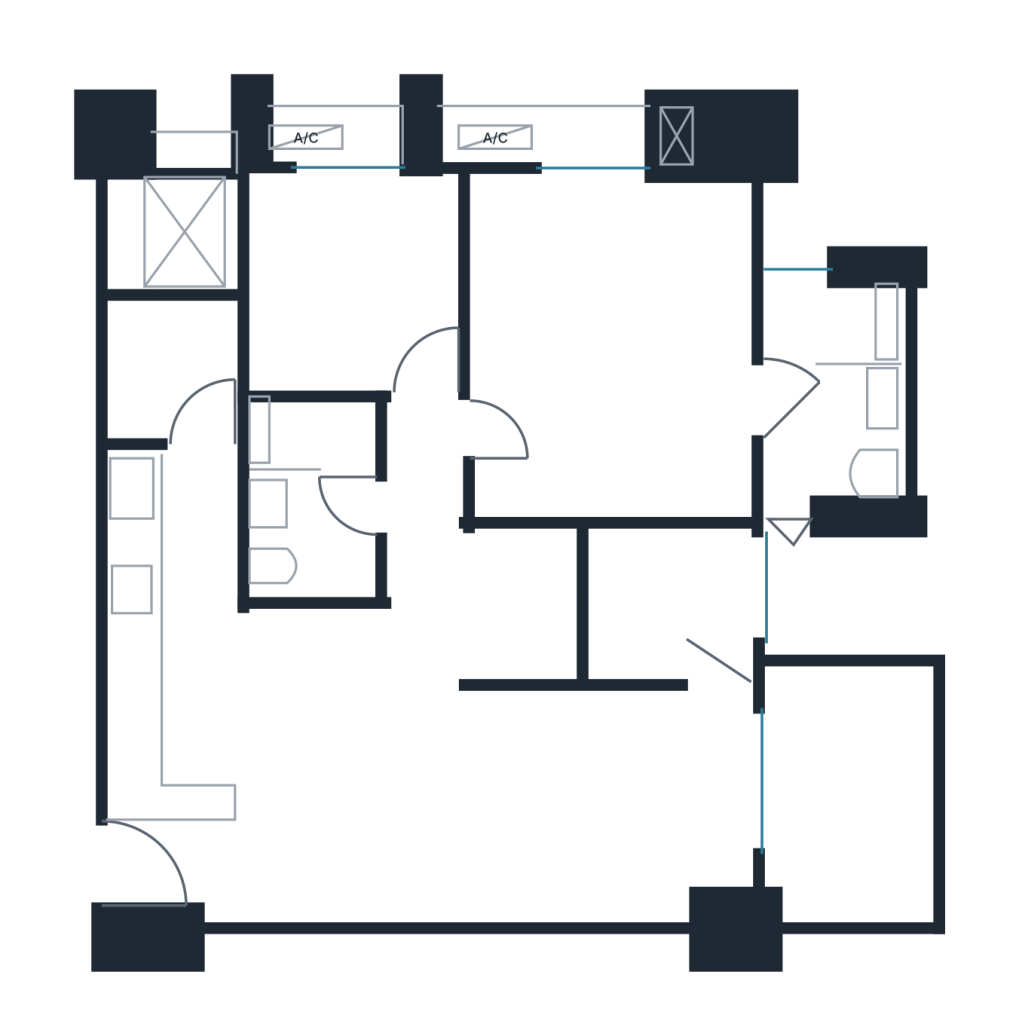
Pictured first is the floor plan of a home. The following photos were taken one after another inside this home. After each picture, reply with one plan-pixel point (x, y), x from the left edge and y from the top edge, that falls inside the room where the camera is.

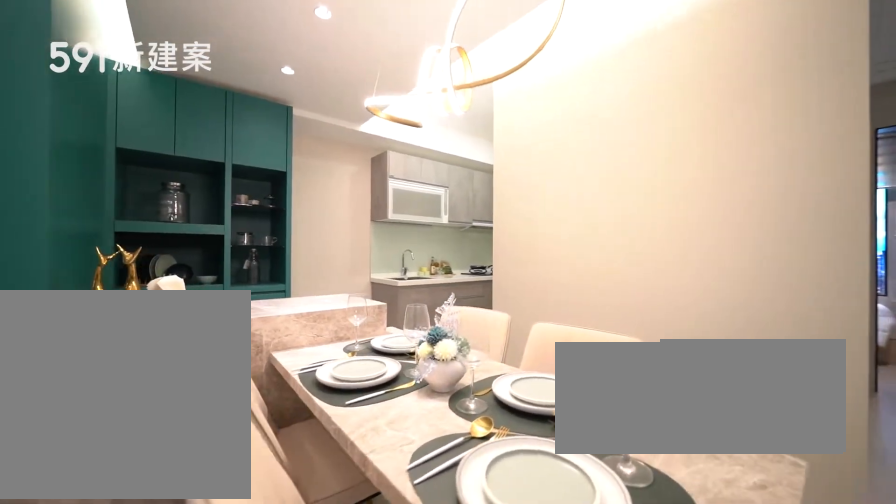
(312, 713)
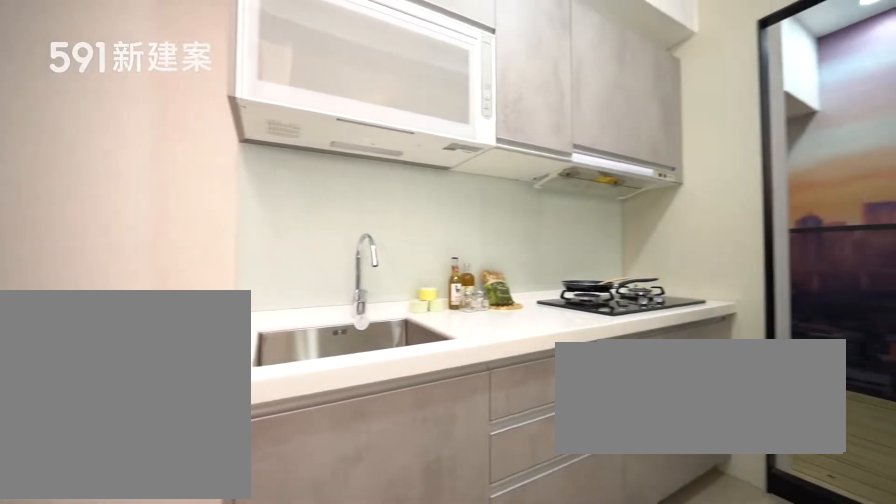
(170, 618)
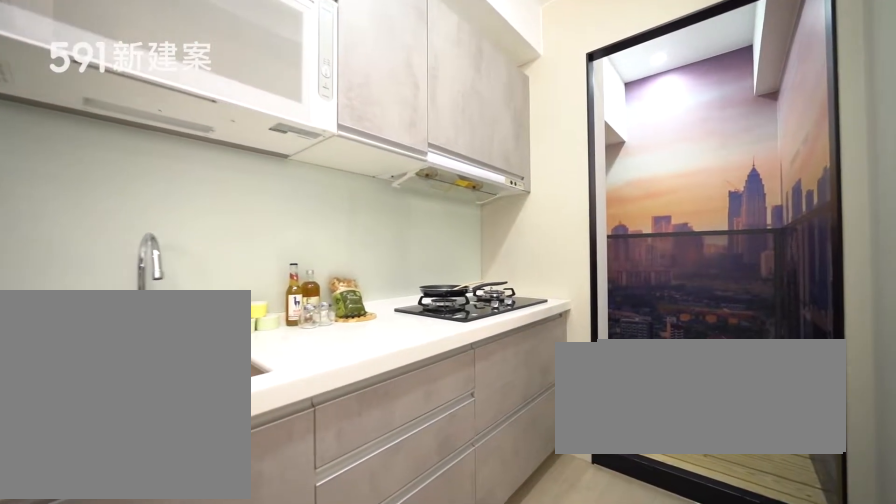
(170, 618)
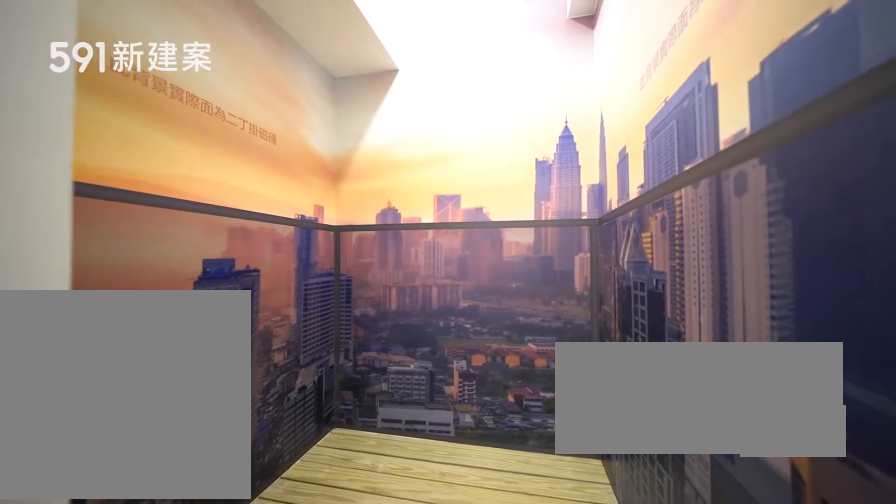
(168, 372)
